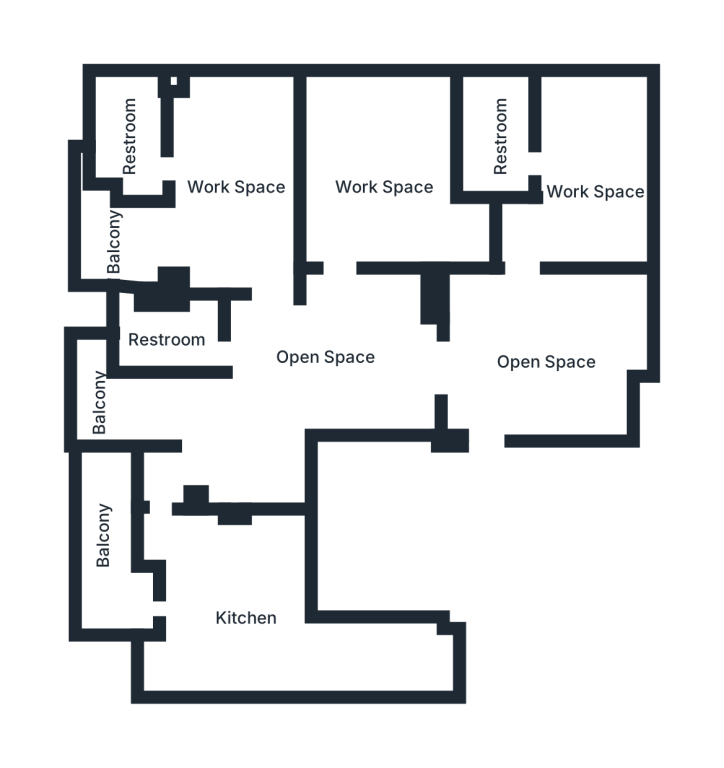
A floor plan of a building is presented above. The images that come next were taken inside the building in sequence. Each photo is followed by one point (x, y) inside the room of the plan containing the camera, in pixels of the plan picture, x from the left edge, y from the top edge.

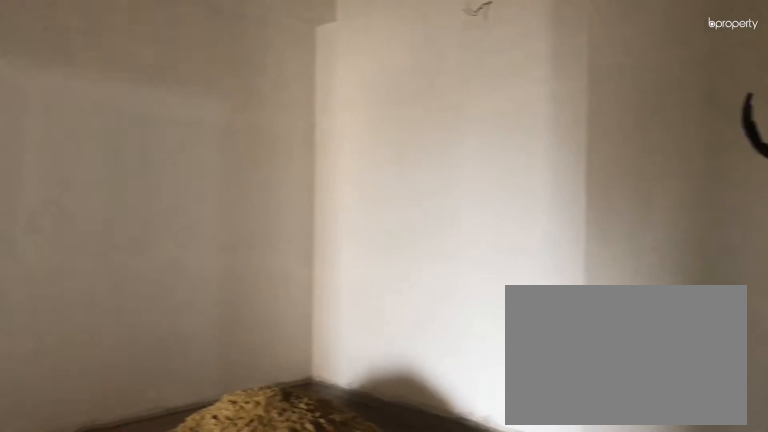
(544, 363)
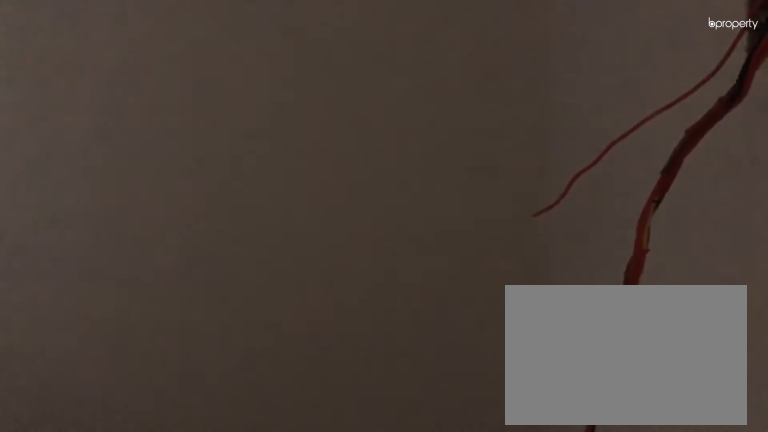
(586, 195)
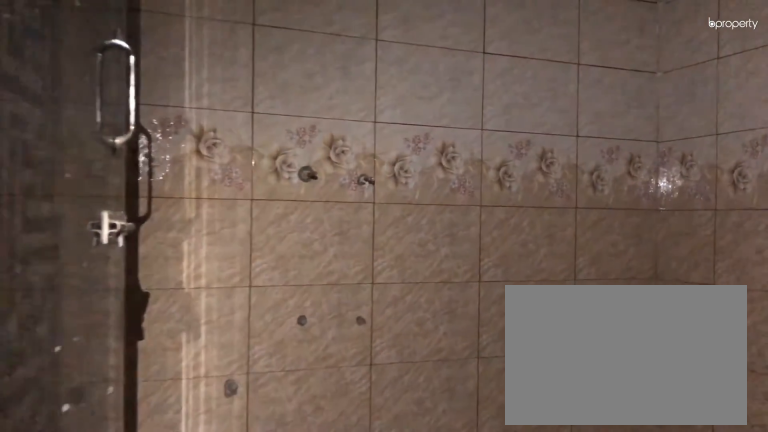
(500, 150)
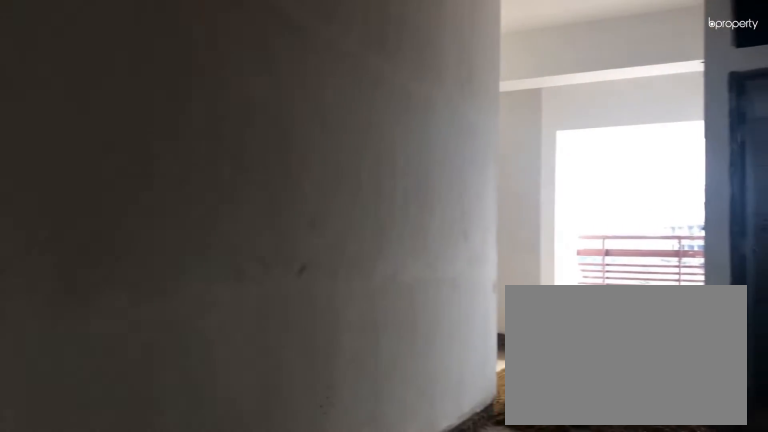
(334, 365)
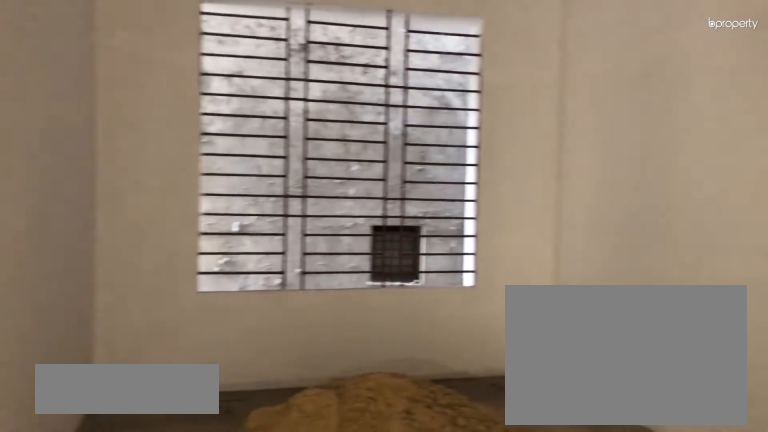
(400, 195)
